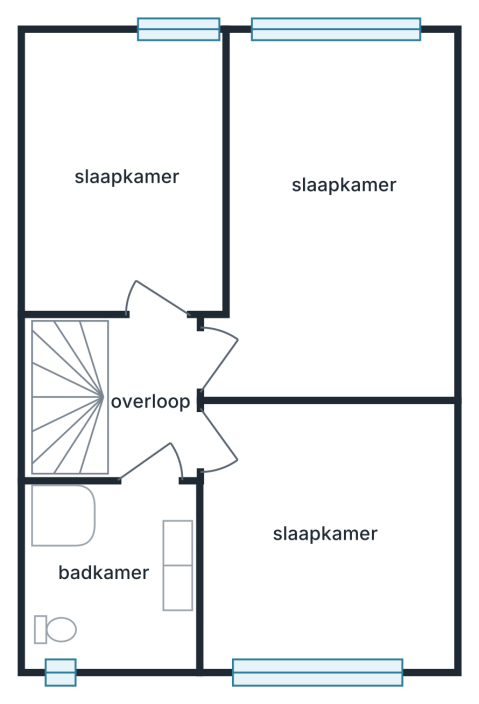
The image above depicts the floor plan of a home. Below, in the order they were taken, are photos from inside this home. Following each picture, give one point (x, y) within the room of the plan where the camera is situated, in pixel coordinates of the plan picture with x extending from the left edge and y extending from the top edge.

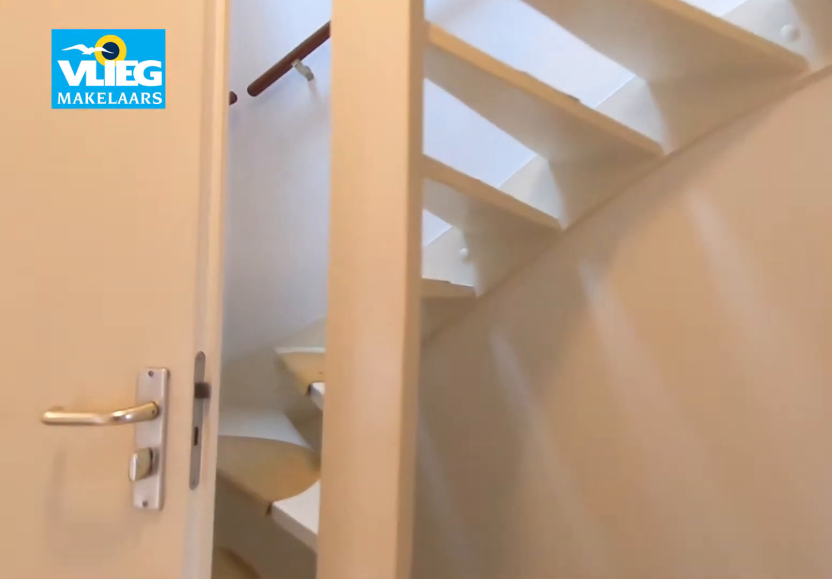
(149, 404)
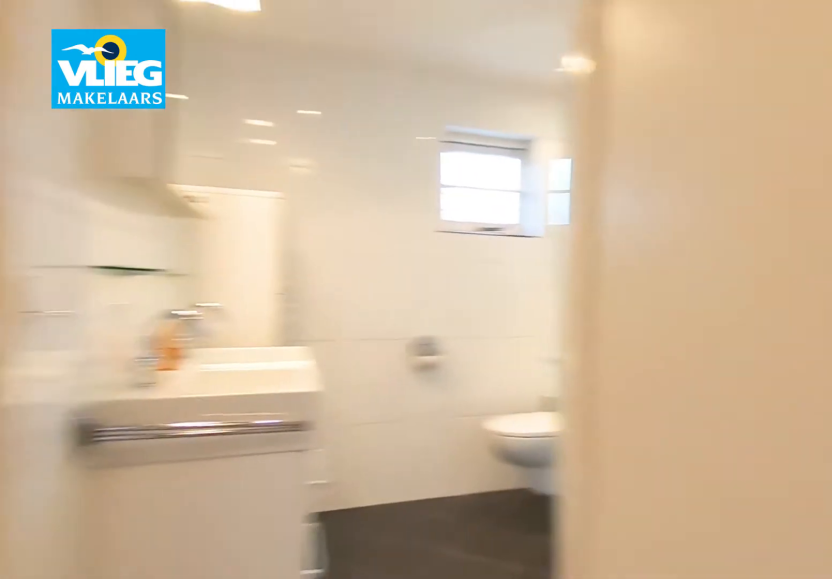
(149, 404)
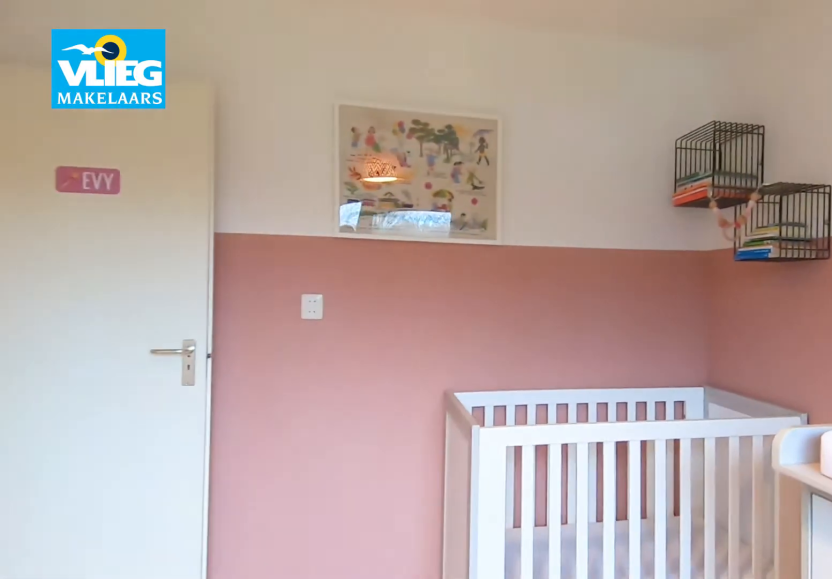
(325, 532)
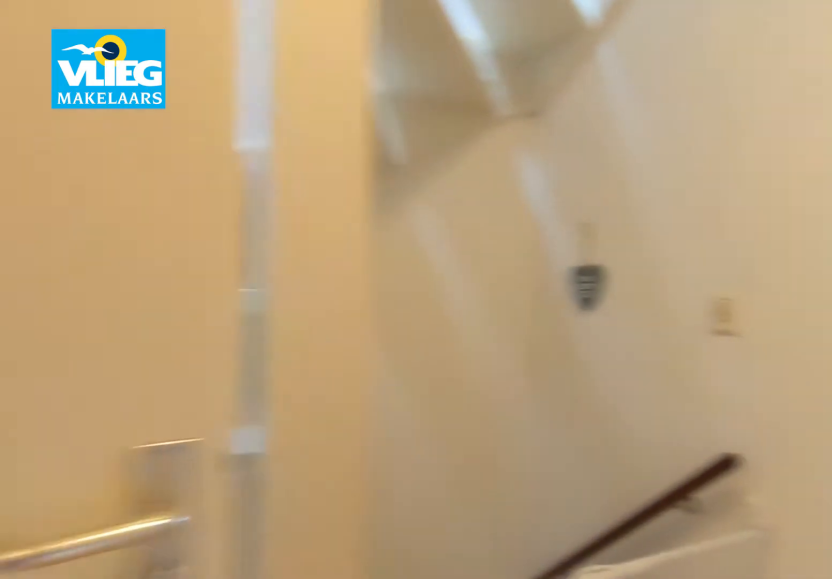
(149, 404)
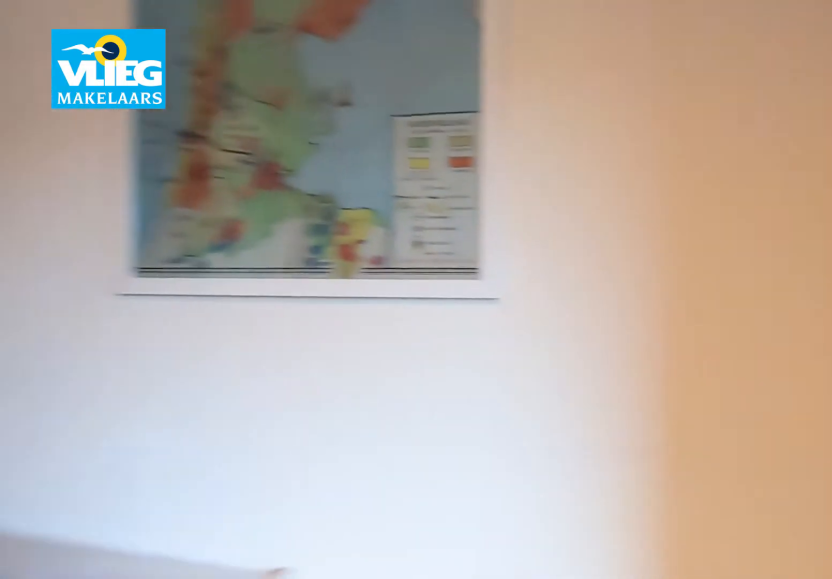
(115, 154)
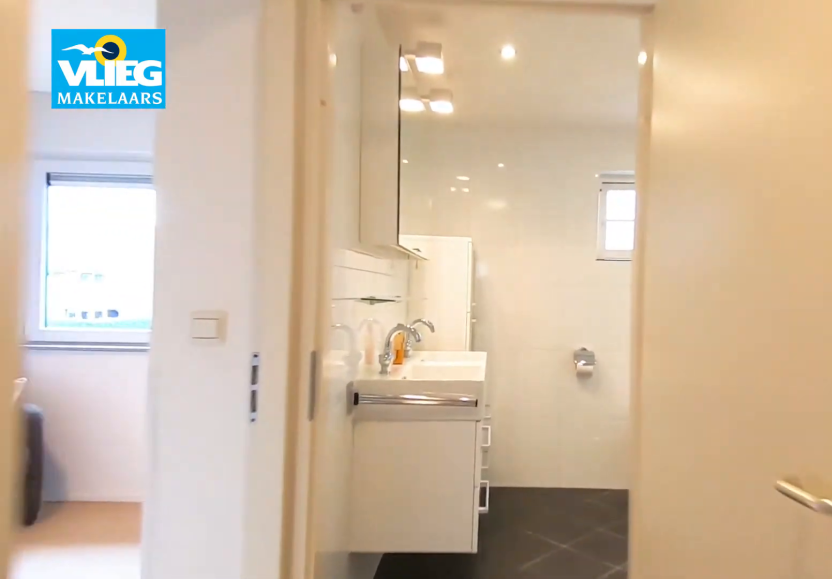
(150, 404)
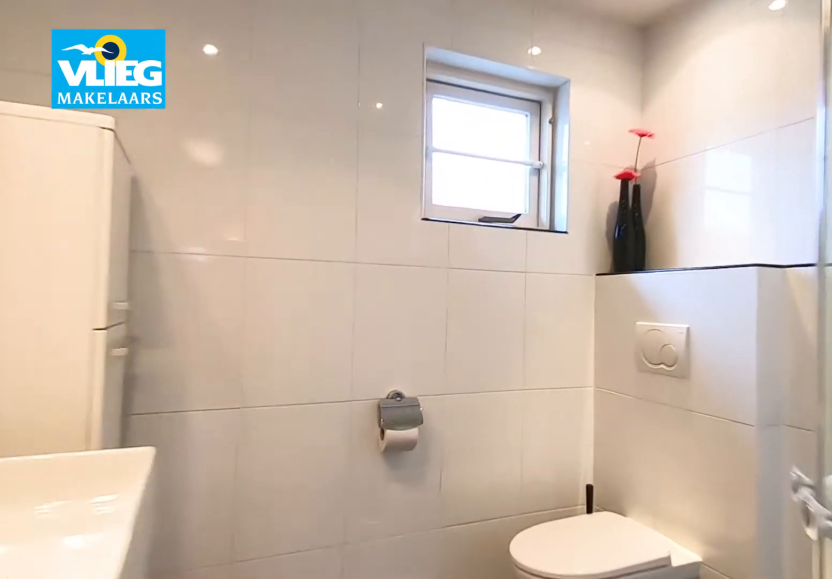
(114, 570)
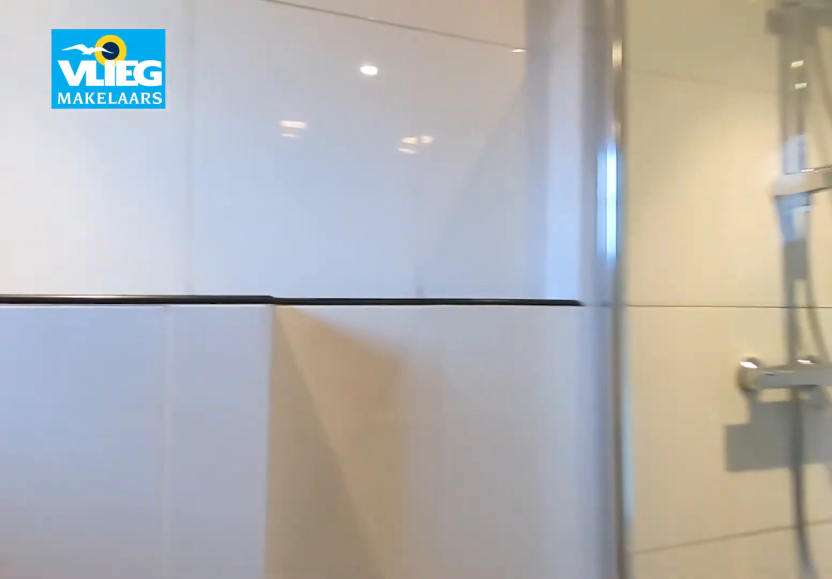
(114, 570)
